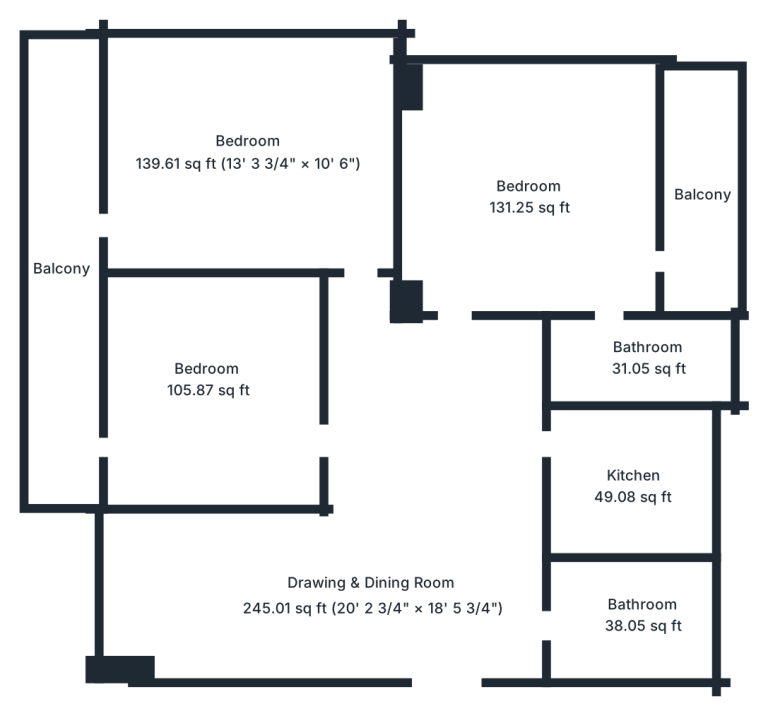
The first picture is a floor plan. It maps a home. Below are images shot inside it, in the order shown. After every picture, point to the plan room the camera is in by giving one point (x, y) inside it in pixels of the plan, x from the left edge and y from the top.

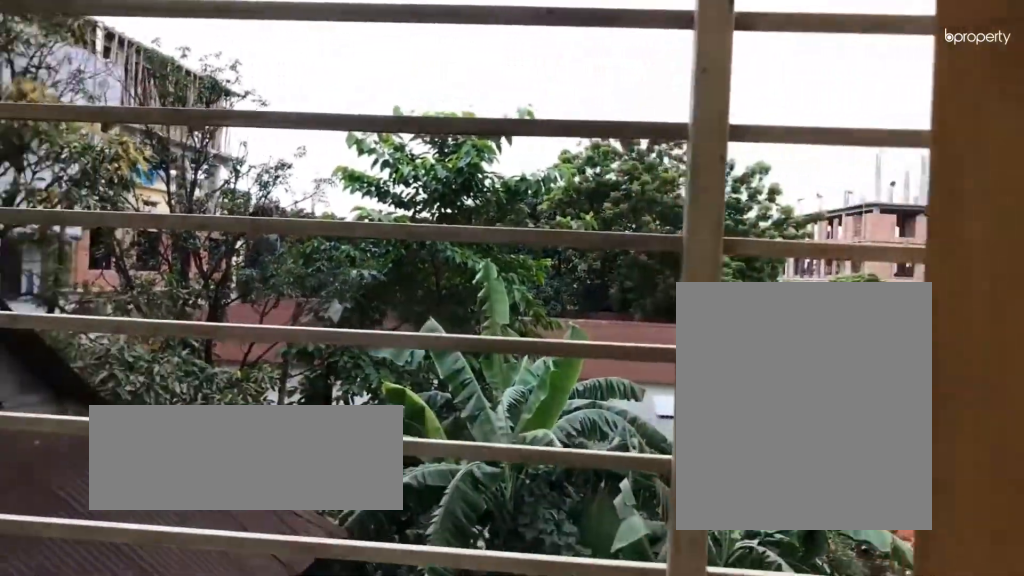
(704, 190)
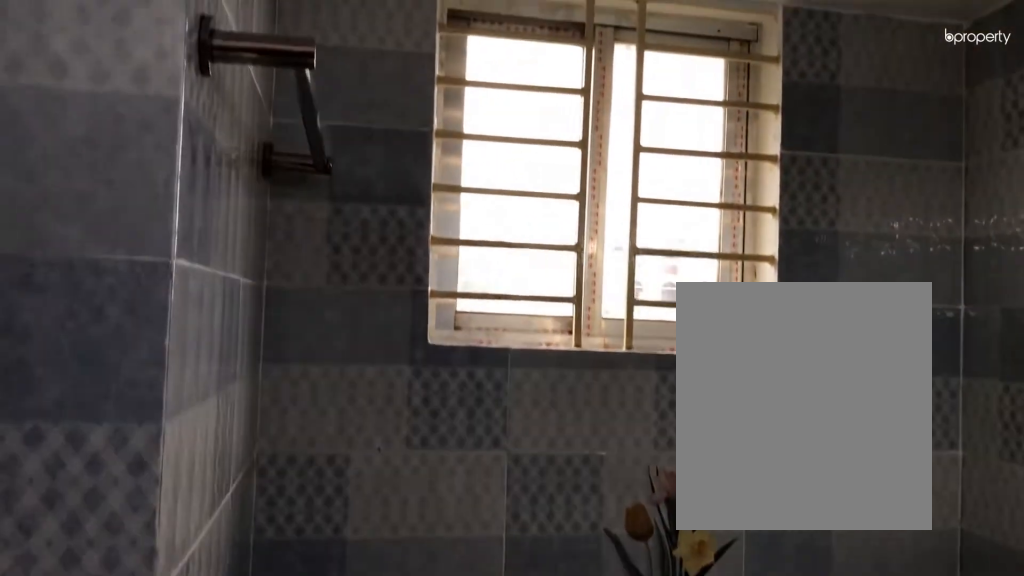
(643, 366)
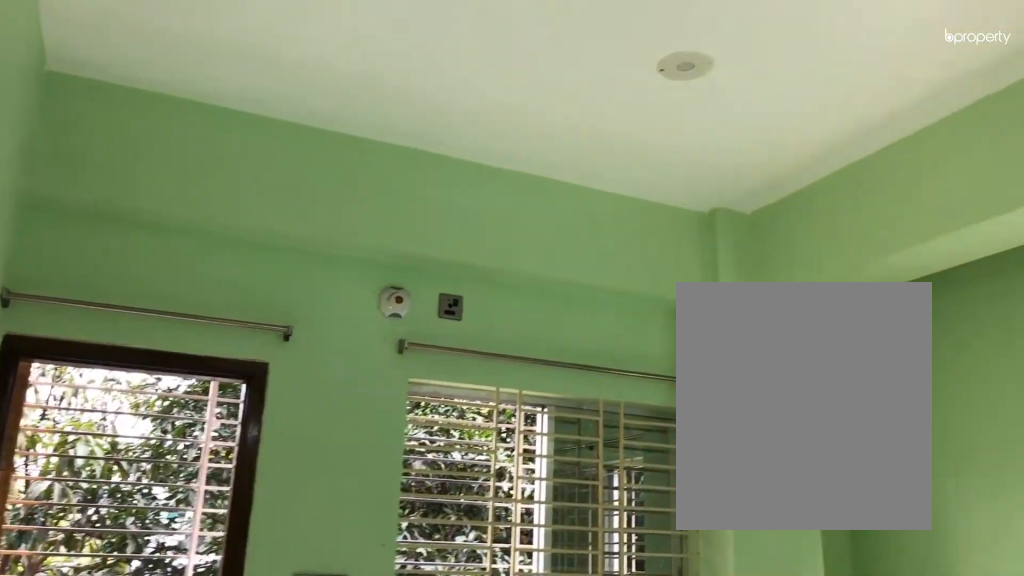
(248, 174)
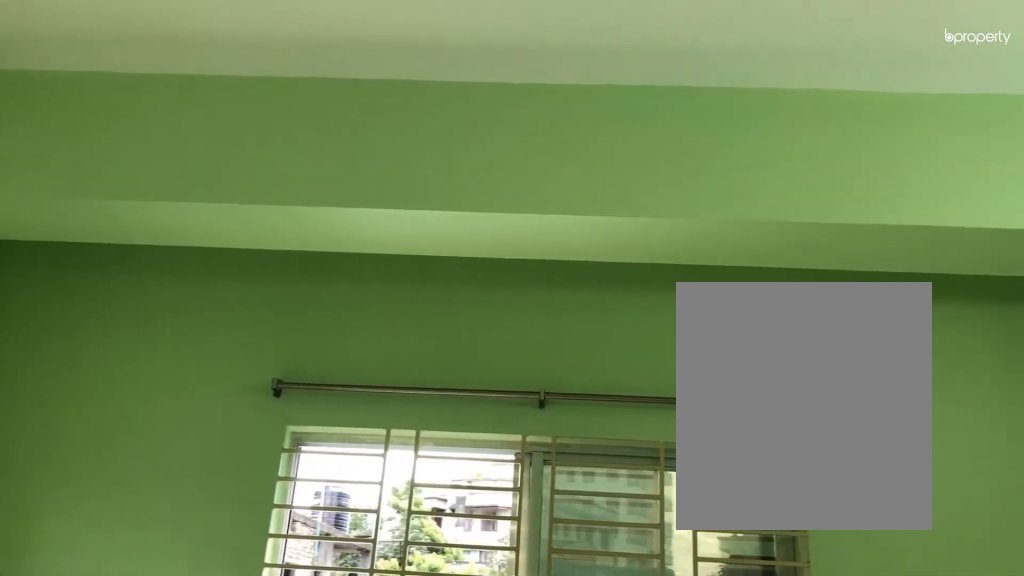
(248, 174)
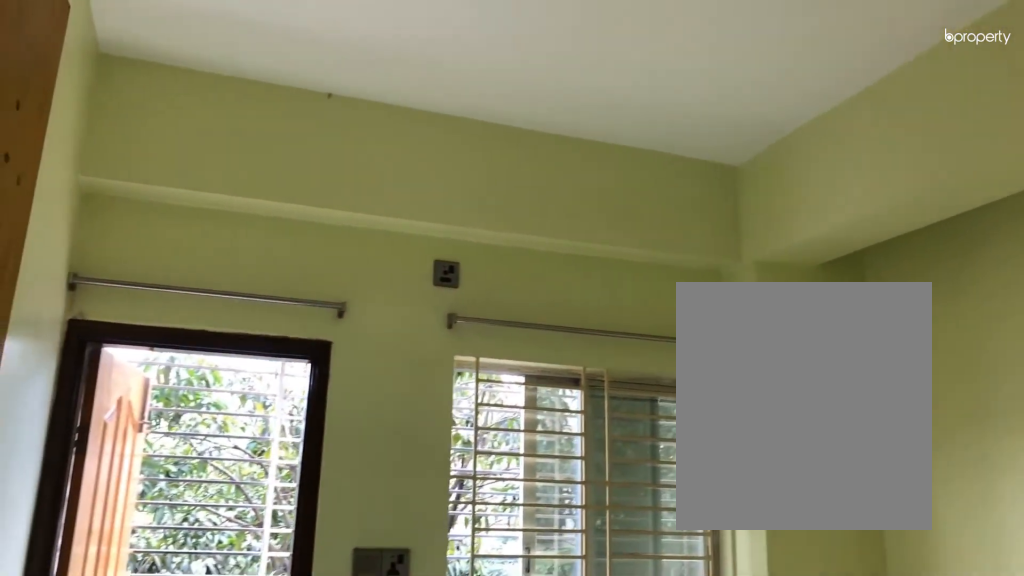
(209, 386)
